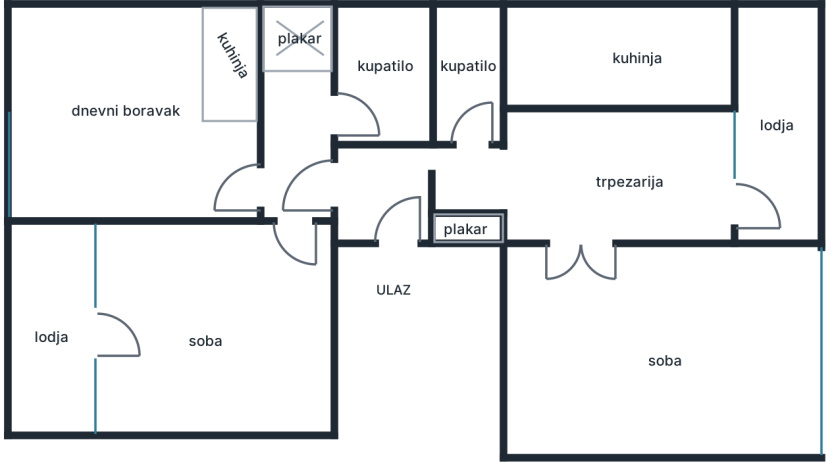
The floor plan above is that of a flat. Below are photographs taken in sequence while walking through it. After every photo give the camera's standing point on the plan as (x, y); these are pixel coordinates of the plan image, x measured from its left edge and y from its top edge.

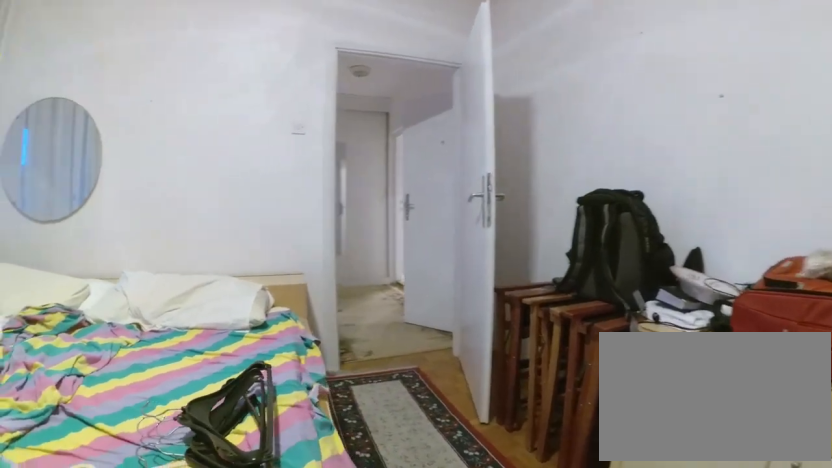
(243, 381)
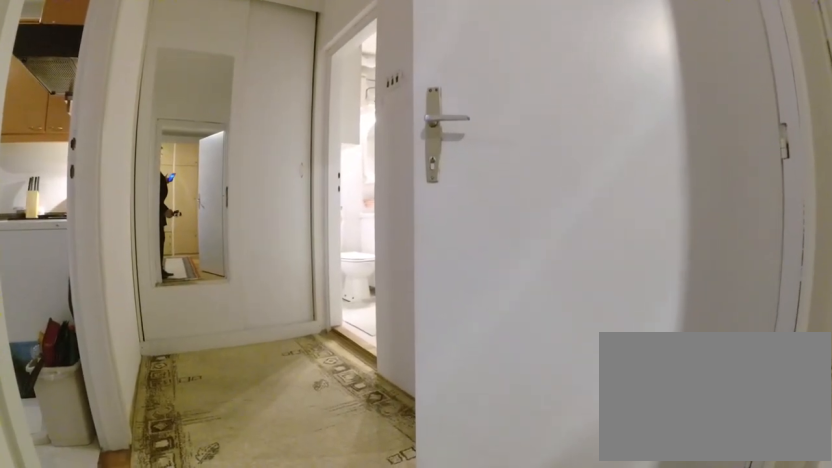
(296, 248)
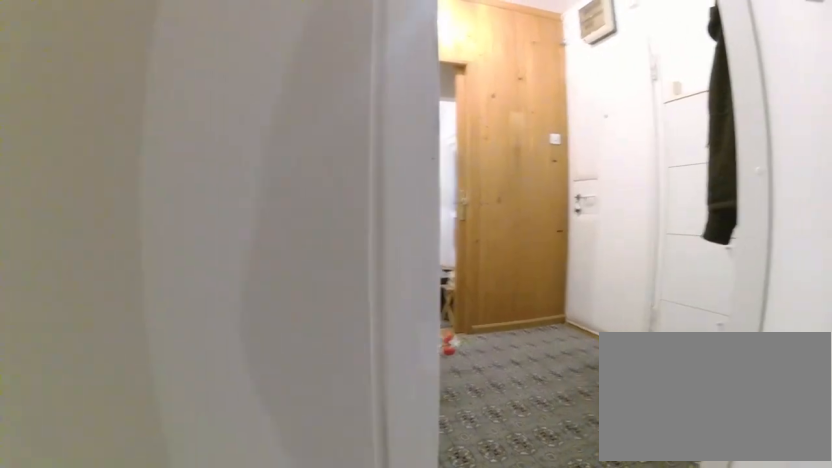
(292, 189)
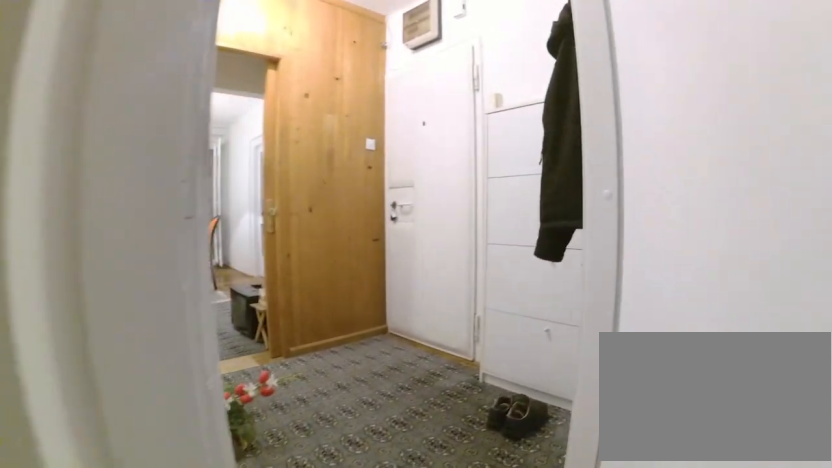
(298, 187)
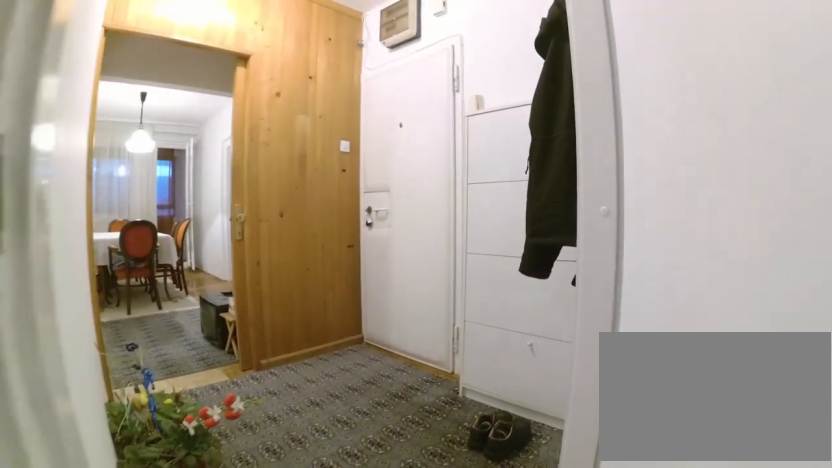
(303, 187)
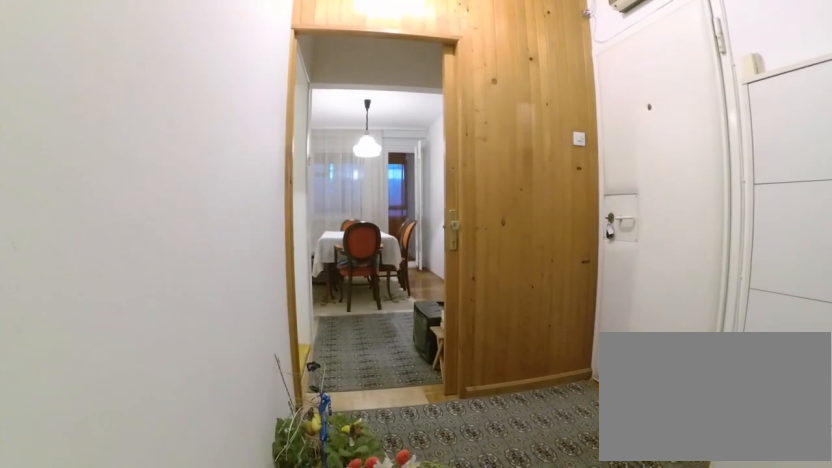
(319, 190)
